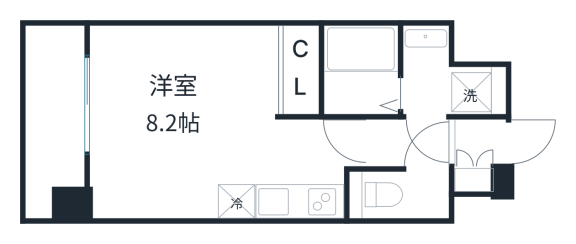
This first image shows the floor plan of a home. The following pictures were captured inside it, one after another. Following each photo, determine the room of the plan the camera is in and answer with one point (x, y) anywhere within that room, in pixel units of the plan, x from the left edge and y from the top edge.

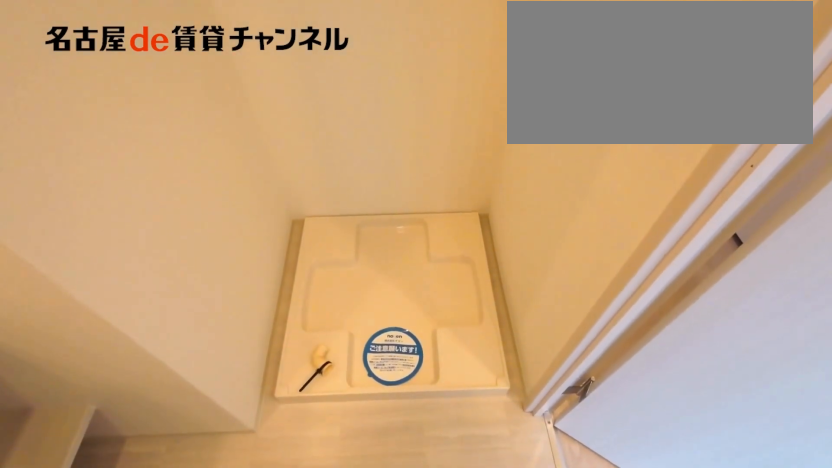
(446, 78)
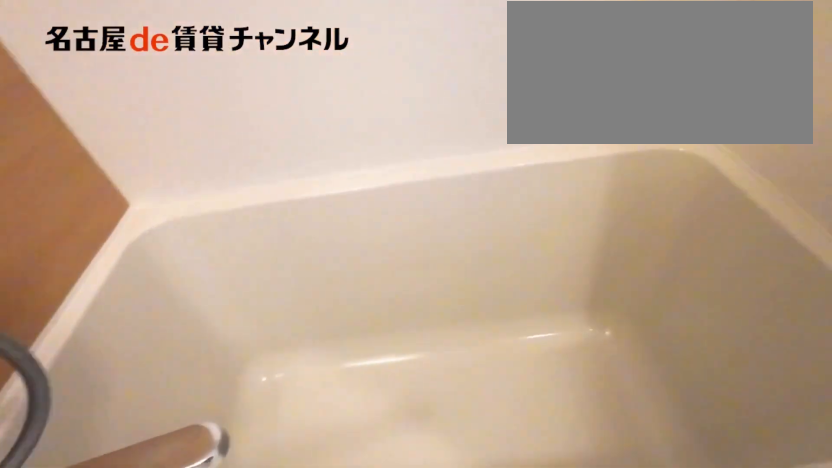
(361, 69)
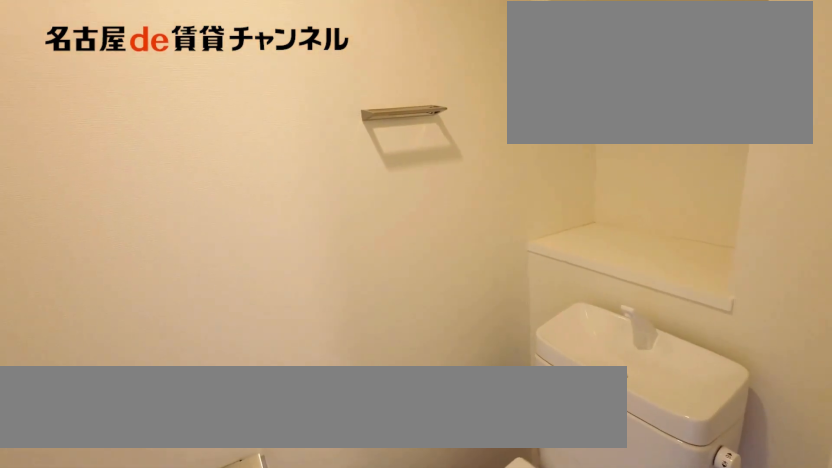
(399, 195)
